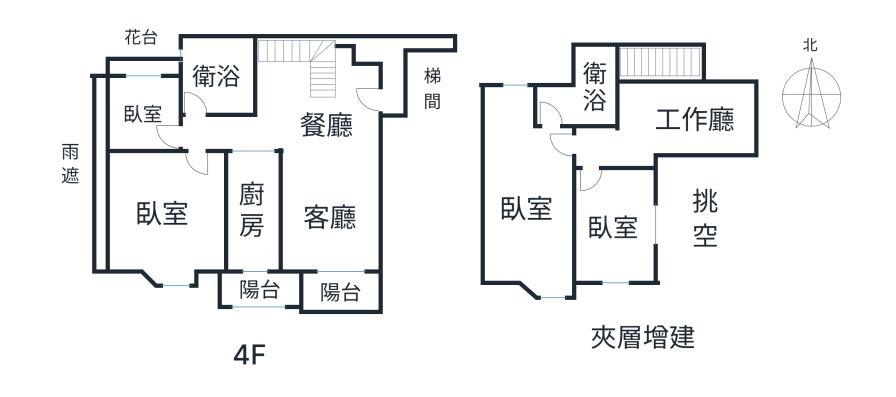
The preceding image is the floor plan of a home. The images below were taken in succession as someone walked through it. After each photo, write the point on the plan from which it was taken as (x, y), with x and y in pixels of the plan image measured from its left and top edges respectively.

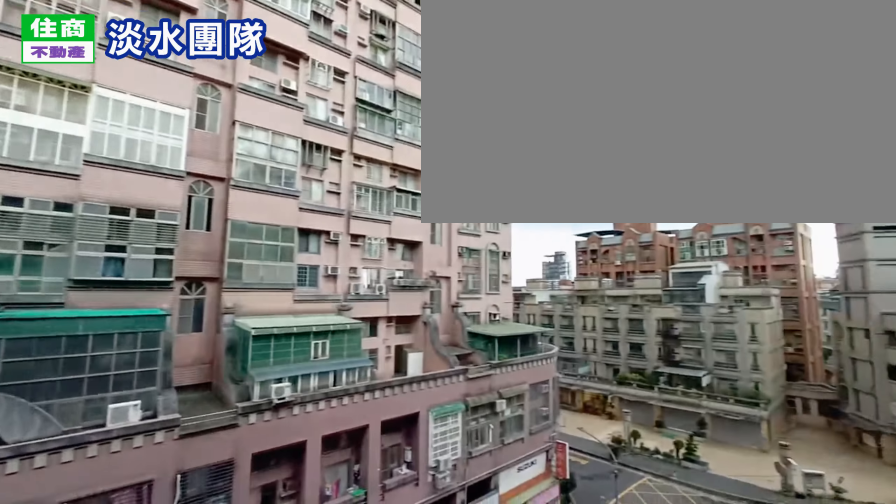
(349, 283)
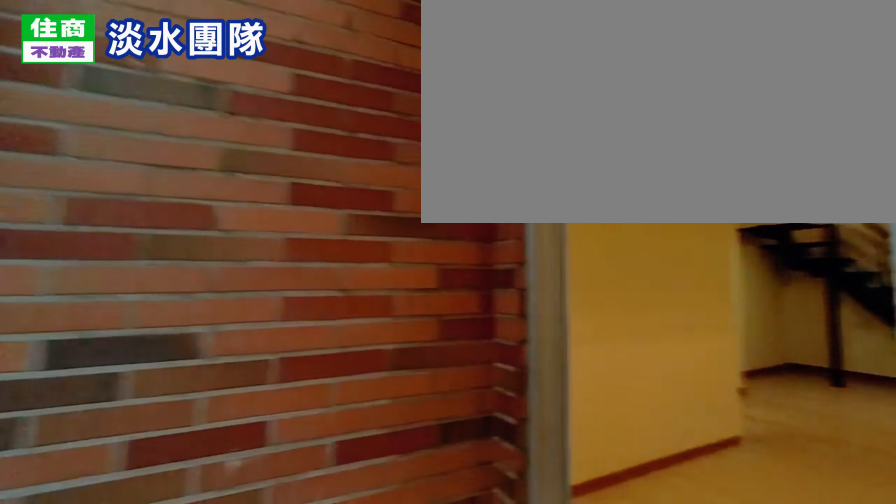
(342, 290)
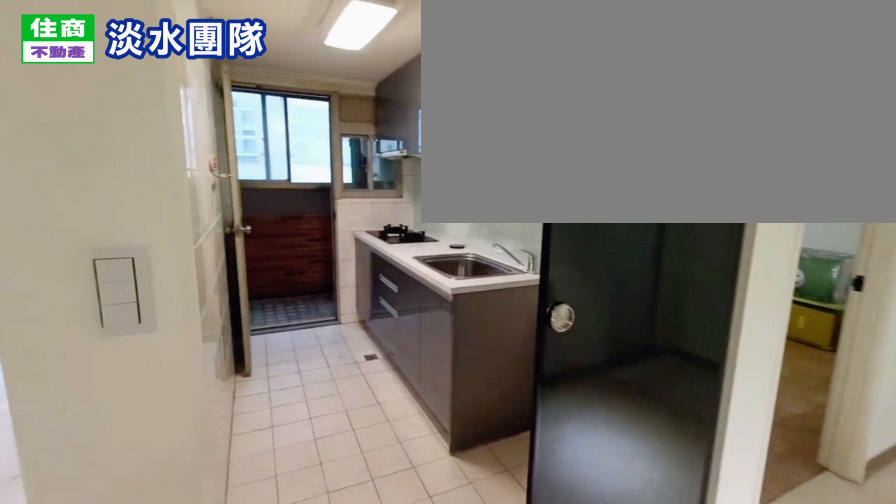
(252, 176)
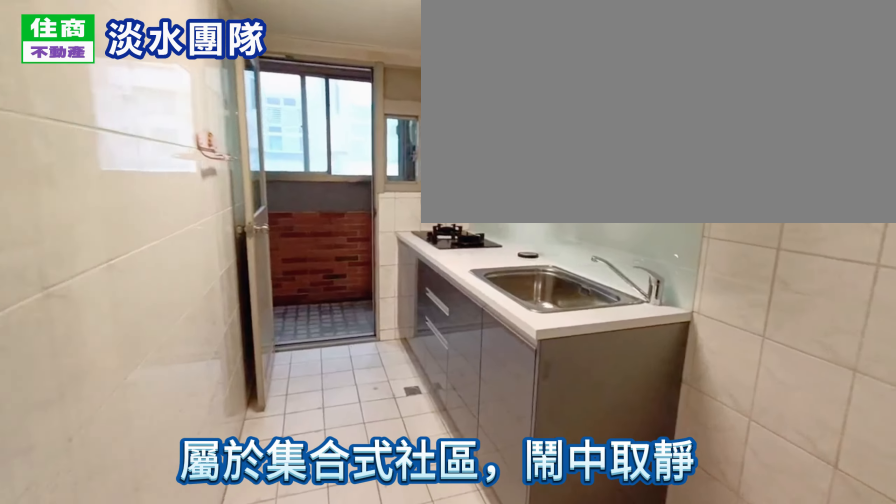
(254, 176)
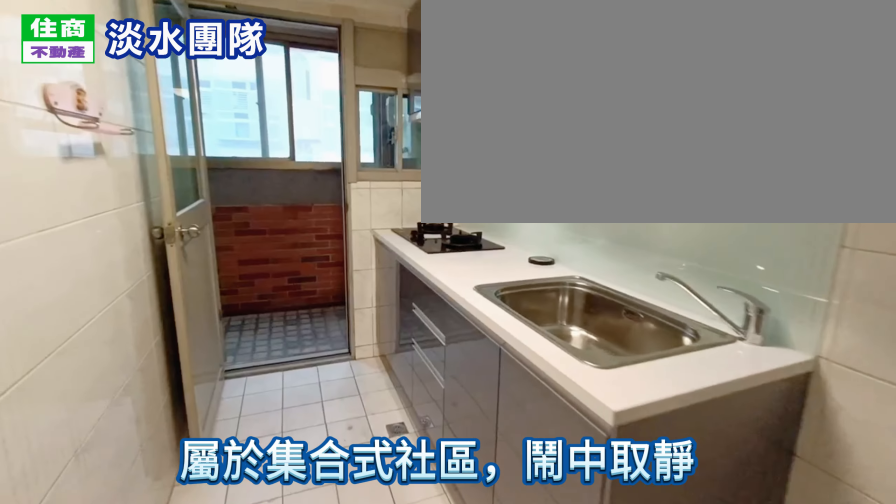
(254, 176)
